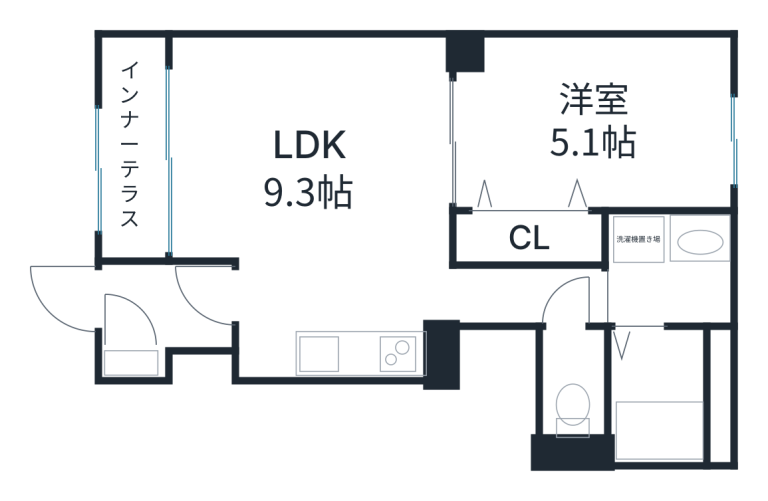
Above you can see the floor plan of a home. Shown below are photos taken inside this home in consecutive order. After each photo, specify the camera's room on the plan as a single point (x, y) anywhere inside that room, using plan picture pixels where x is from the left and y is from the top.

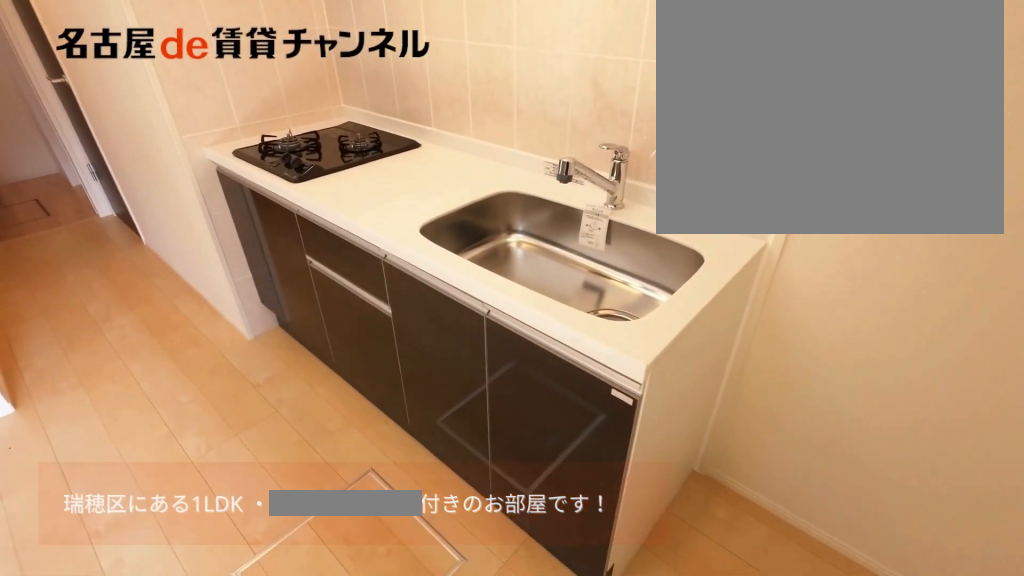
(372, 352)
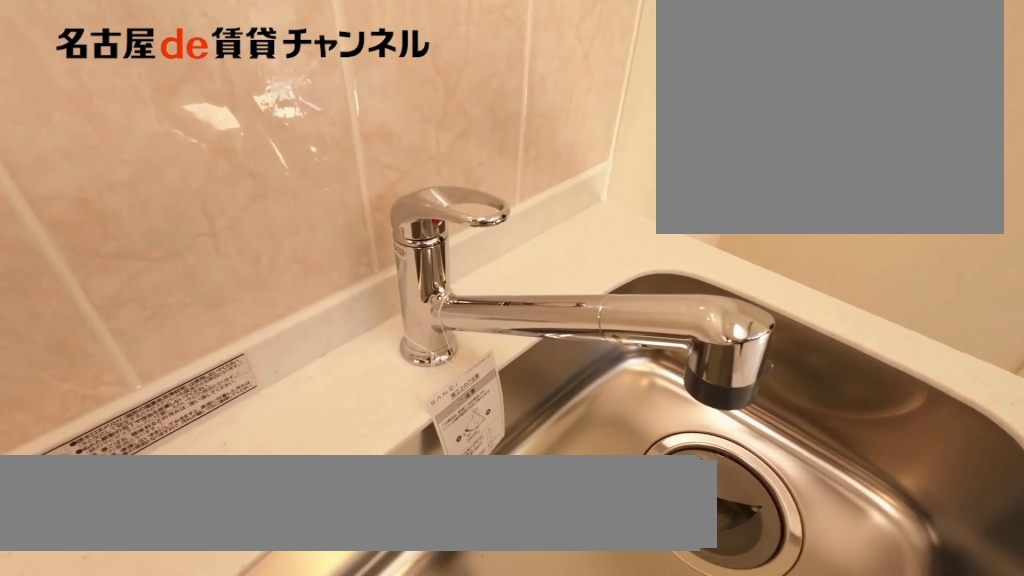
(372, 352)
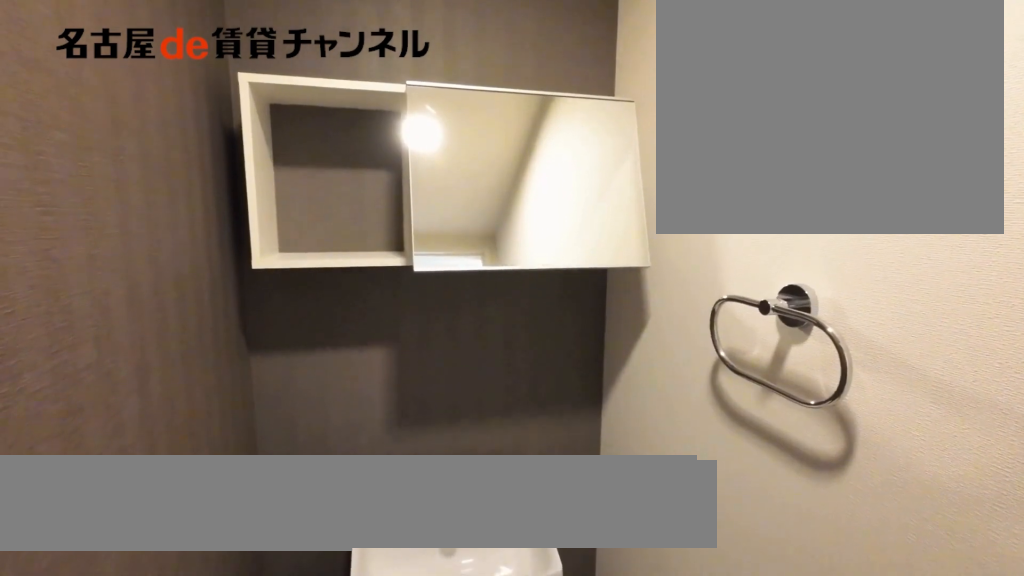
(571, 384)
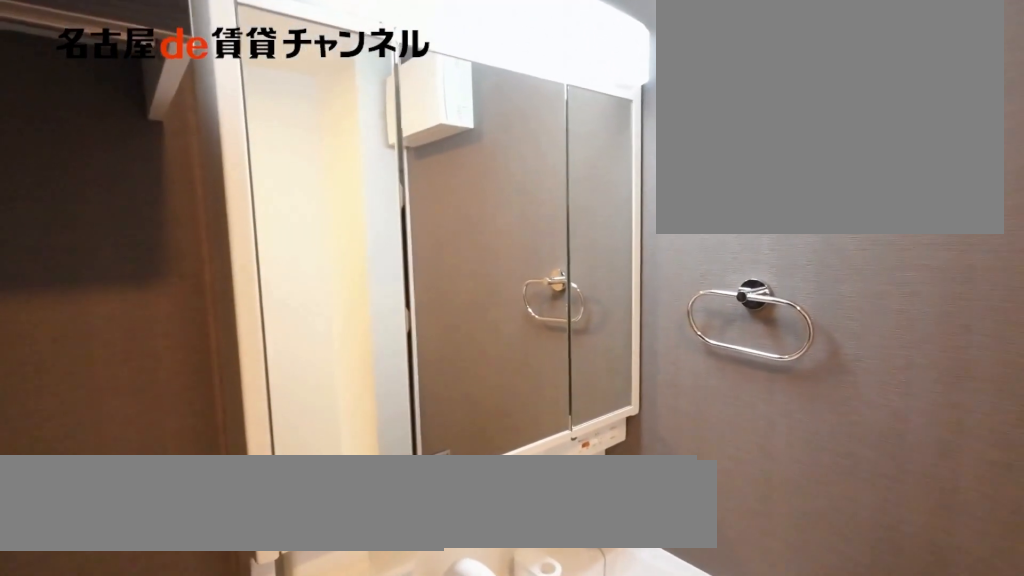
(667, 267)
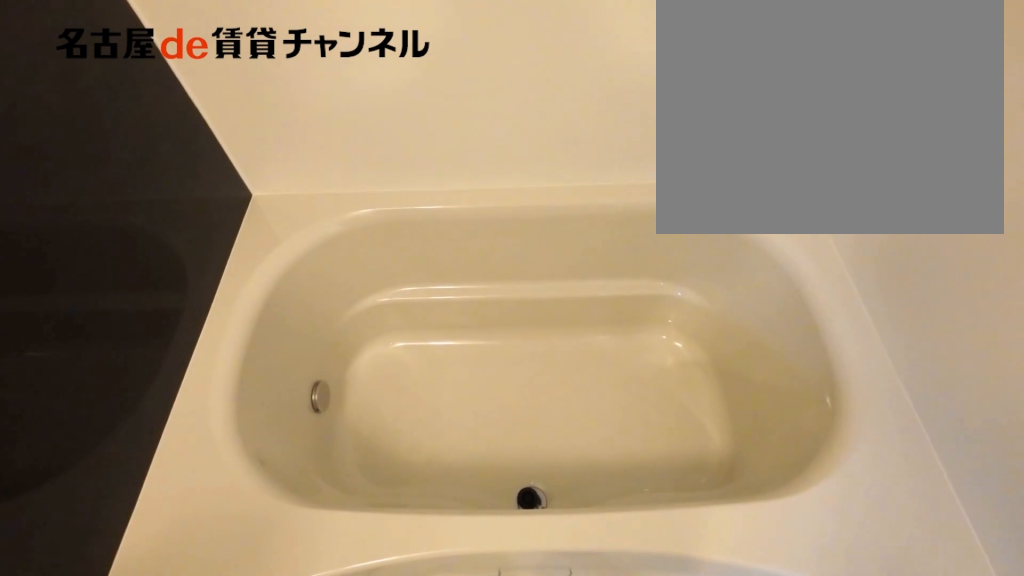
(667, 393)
